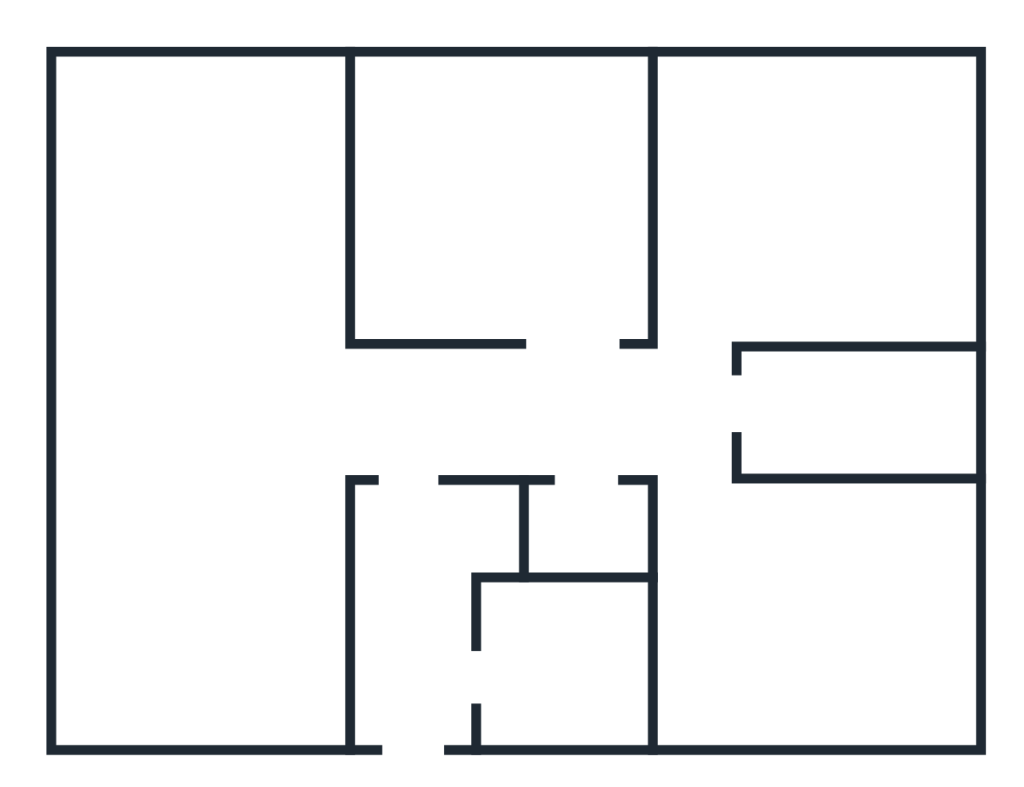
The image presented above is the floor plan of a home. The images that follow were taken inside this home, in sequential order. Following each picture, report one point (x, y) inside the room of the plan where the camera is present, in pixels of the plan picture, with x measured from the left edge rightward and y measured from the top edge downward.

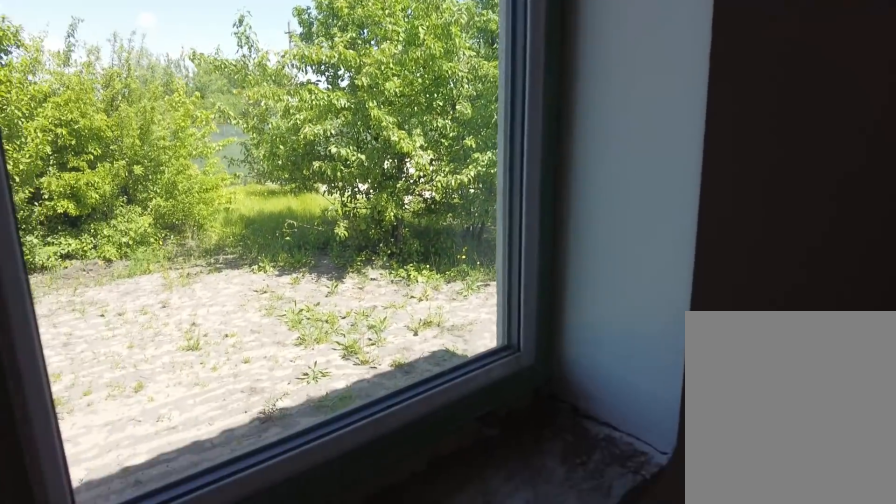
(719, 284)
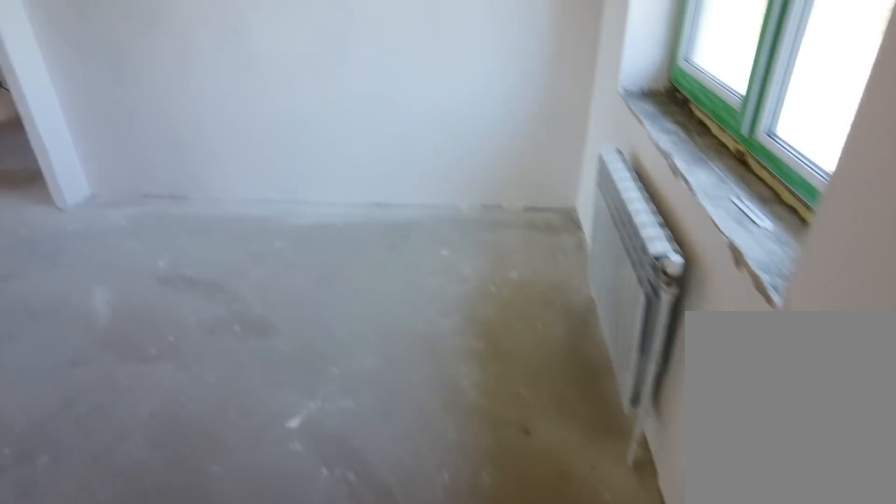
(719, 284)
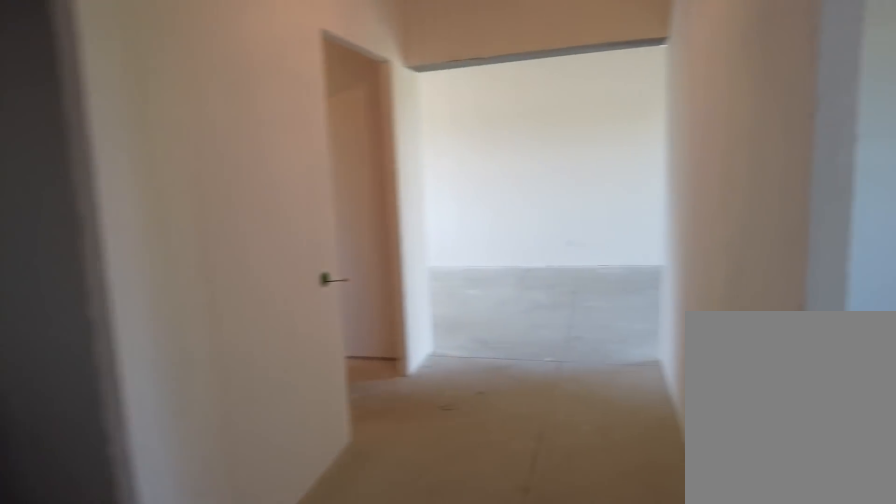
(681, 408)
